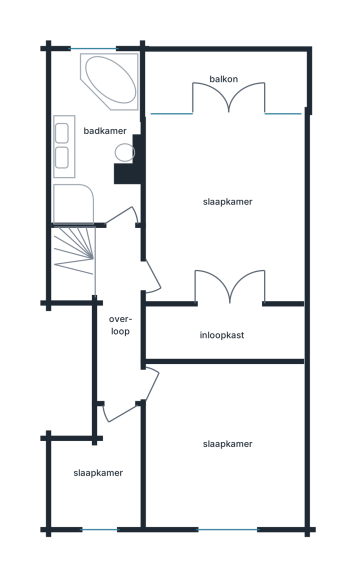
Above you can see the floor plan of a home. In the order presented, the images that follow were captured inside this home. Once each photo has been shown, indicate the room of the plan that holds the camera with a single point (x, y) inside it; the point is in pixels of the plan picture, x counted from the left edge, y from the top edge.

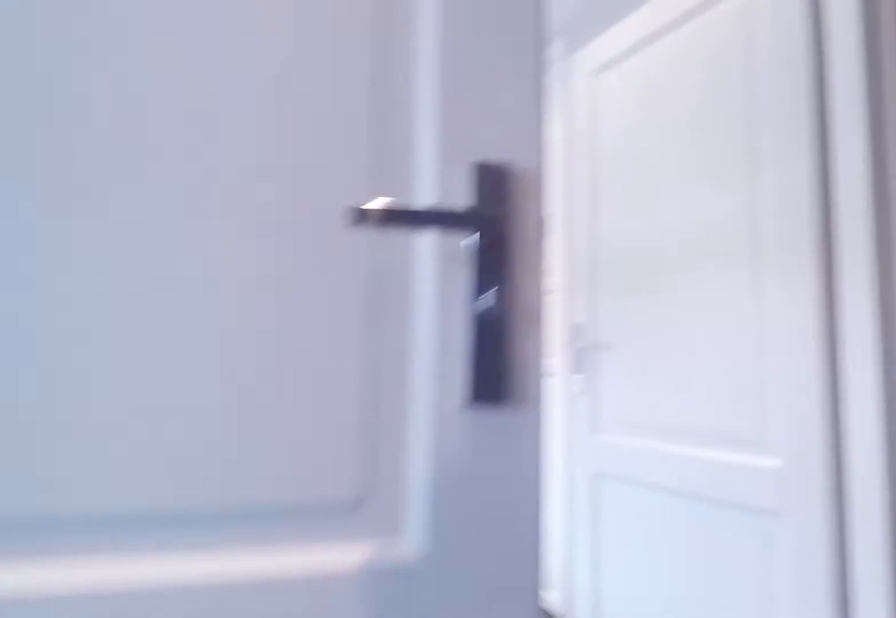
(119, 312)
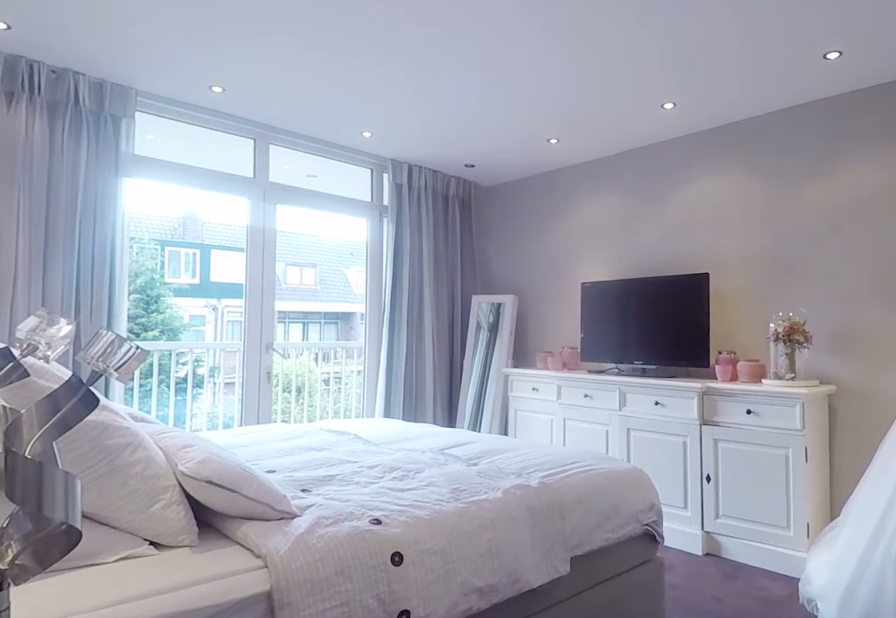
(224, 245)
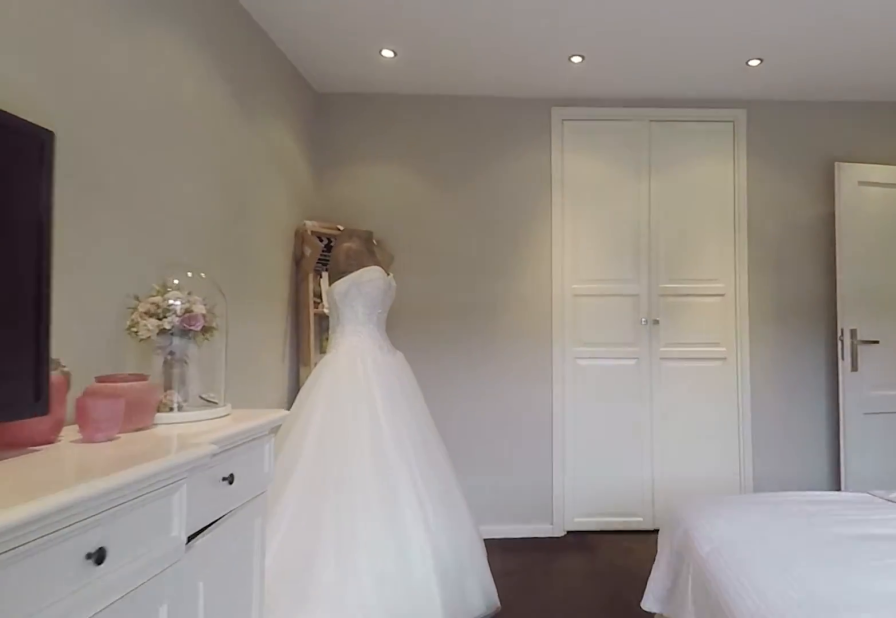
(224, 245)
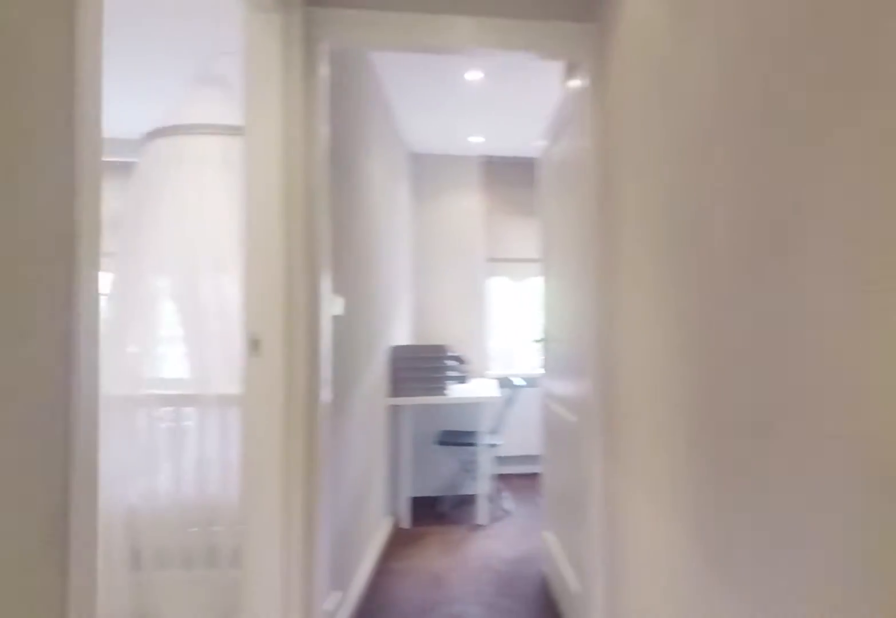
(119, 312)
